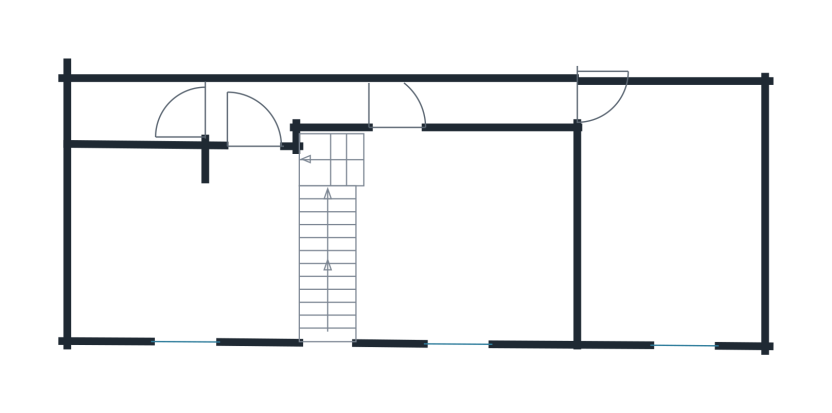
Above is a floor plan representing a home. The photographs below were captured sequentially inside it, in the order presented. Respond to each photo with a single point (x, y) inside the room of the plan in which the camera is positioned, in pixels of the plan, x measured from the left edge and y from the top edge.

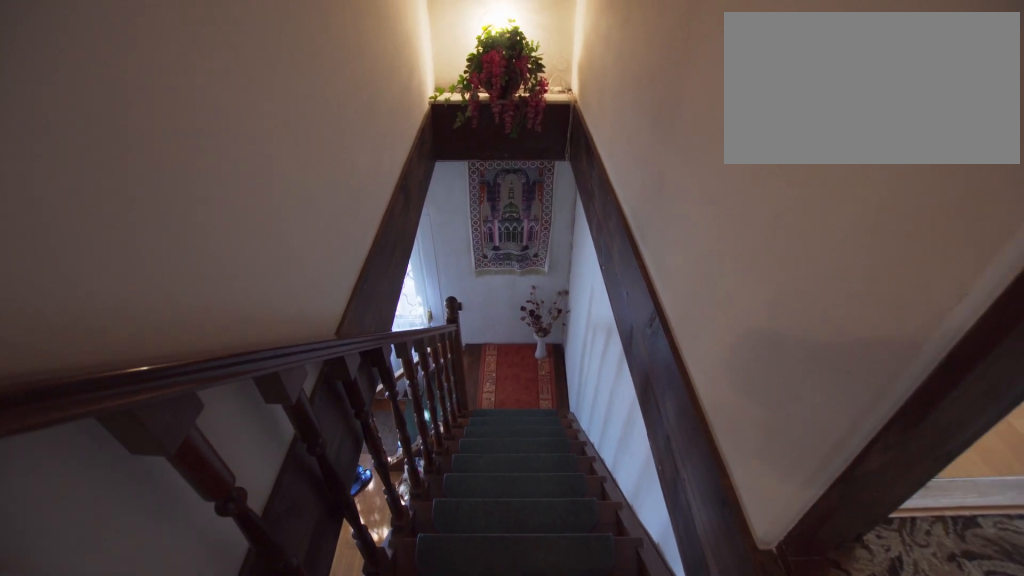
(326, 270)
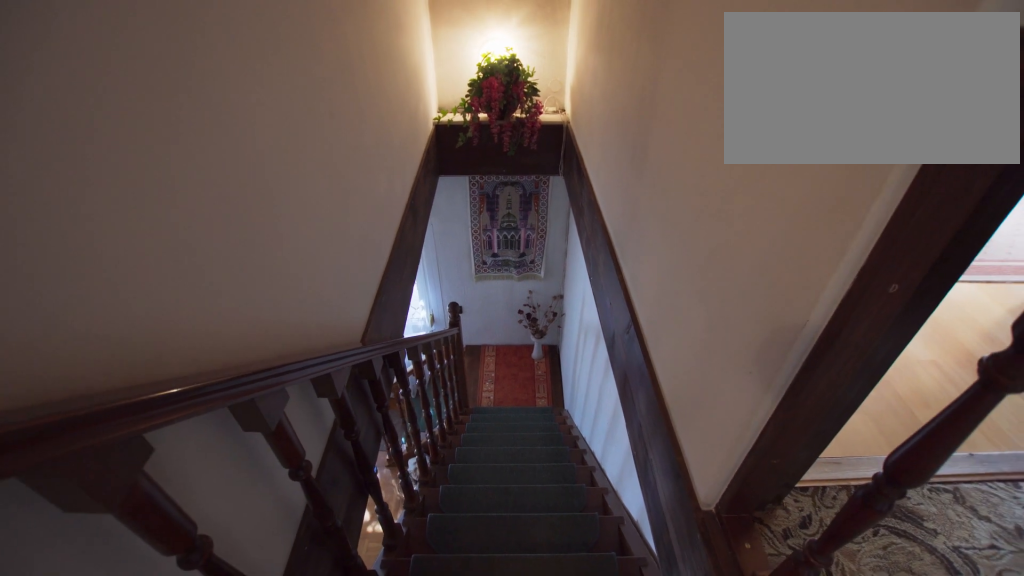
(326, 270)
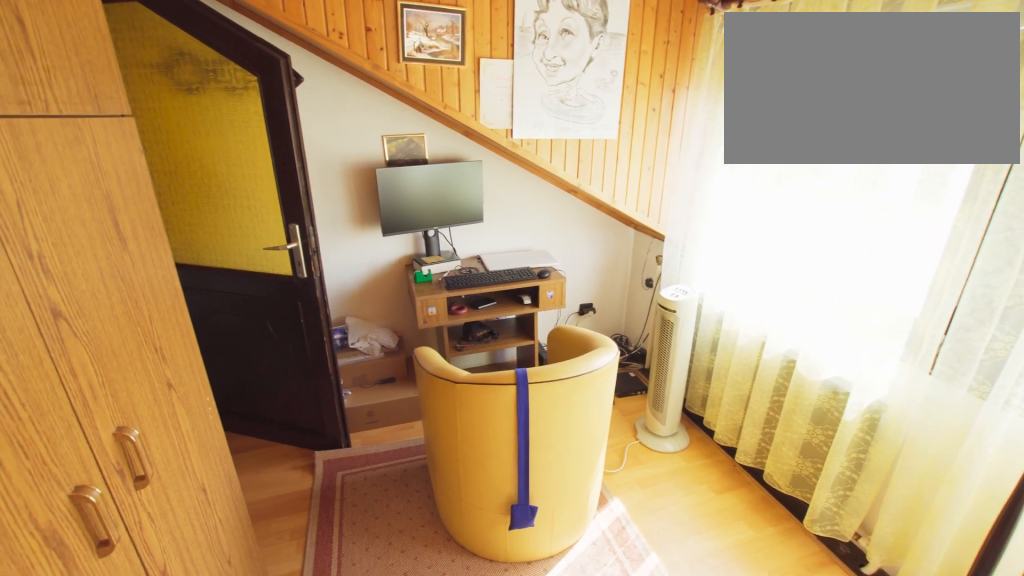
(186, 245)
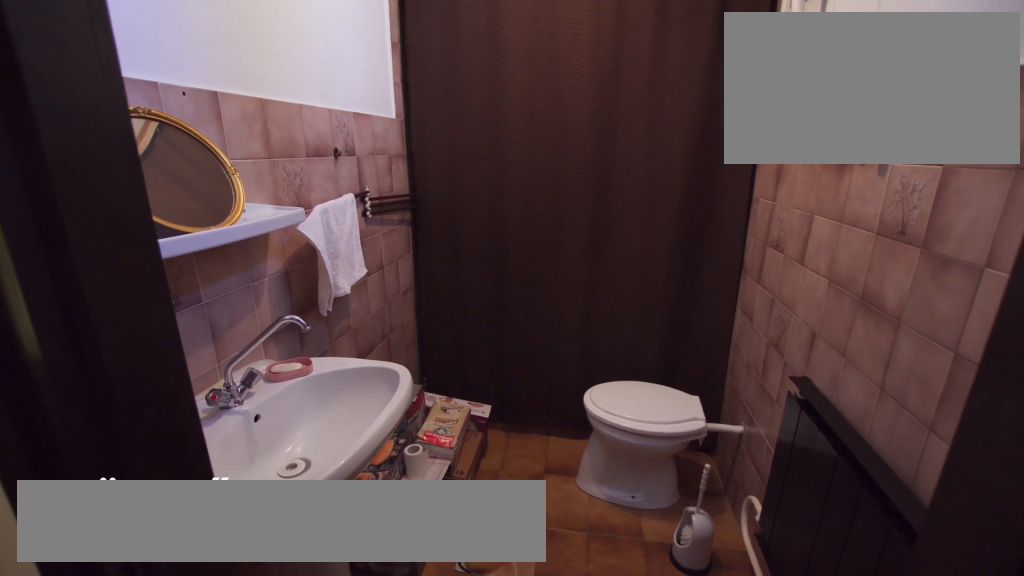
(145, 115)
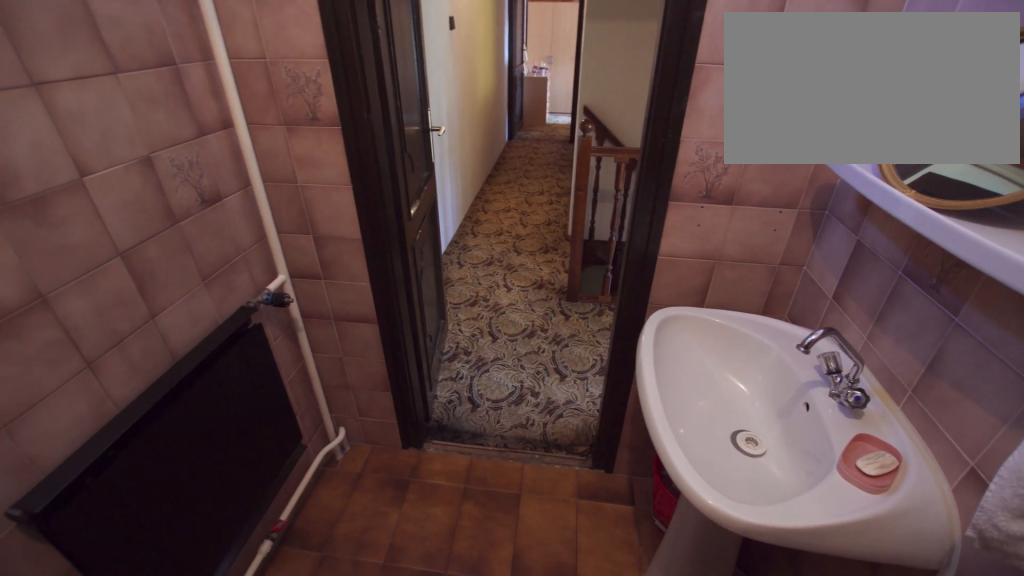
(144, 114)
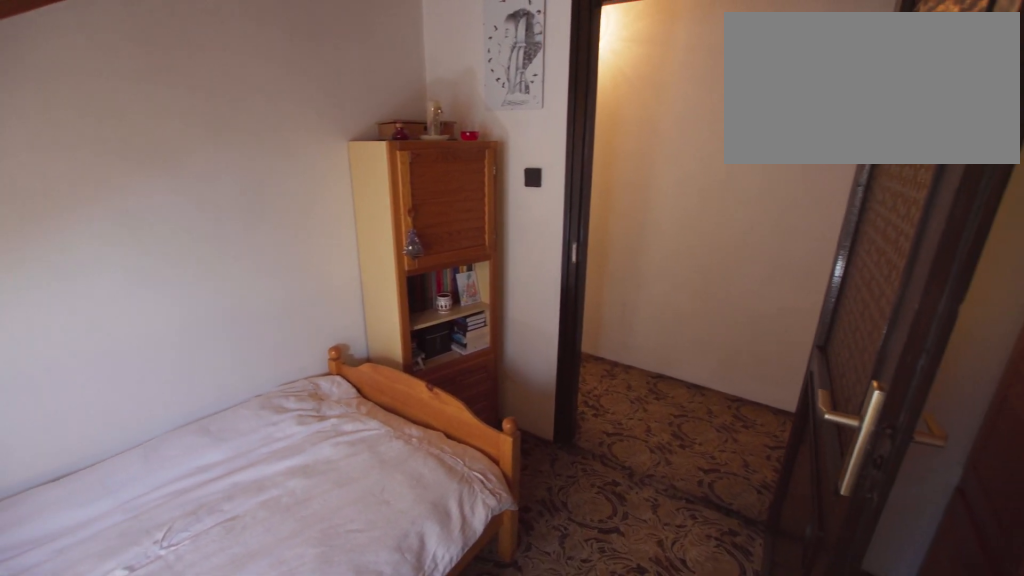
(461, 239)
